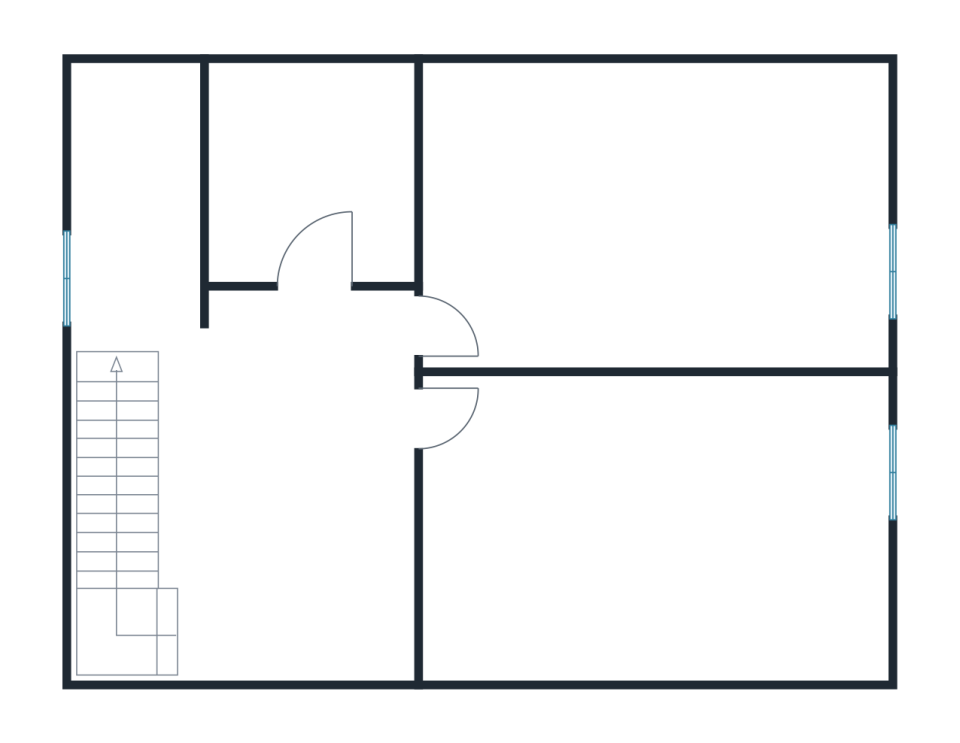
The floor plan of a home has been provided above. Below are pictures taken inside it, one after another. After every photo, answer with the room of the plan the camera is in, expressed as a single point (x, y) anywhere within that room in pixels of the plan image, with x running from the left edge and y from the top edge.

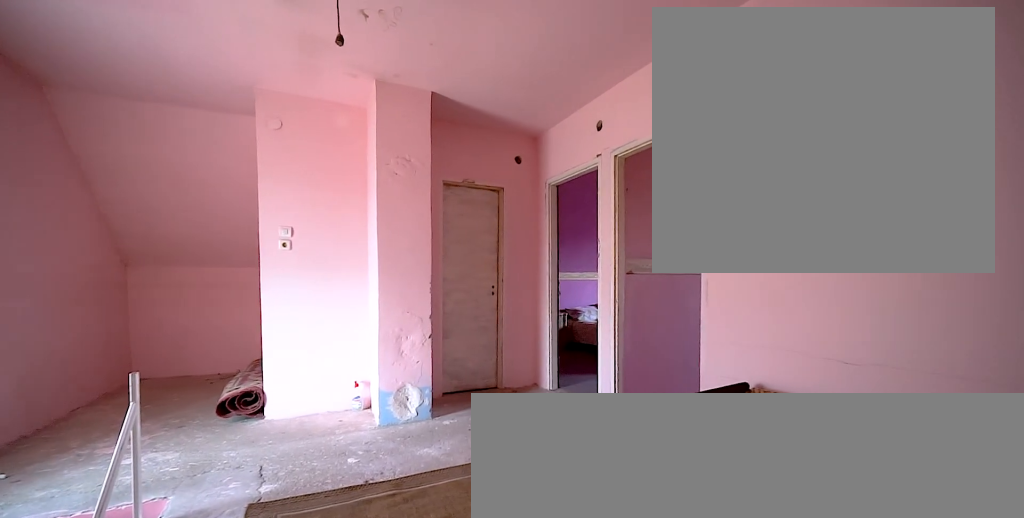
(305, 475)
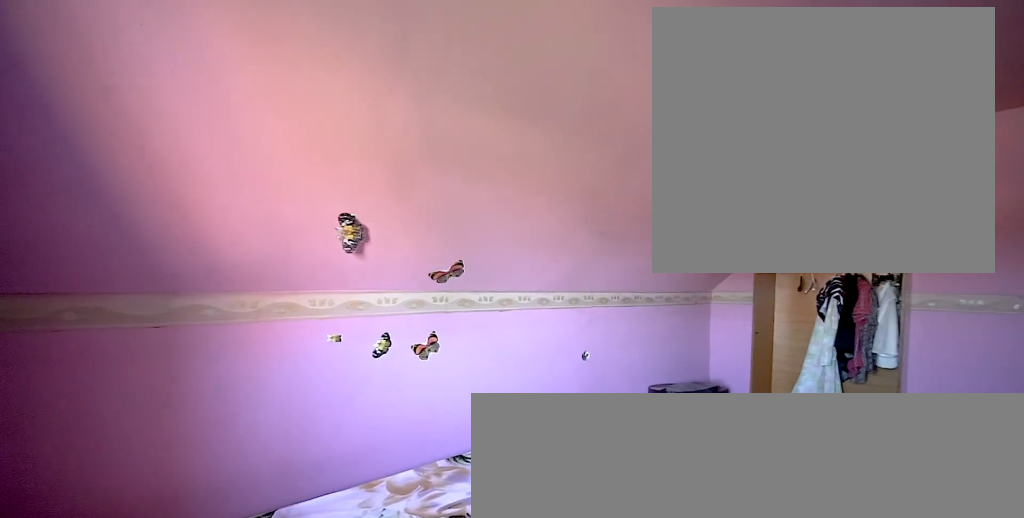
(662, 534)
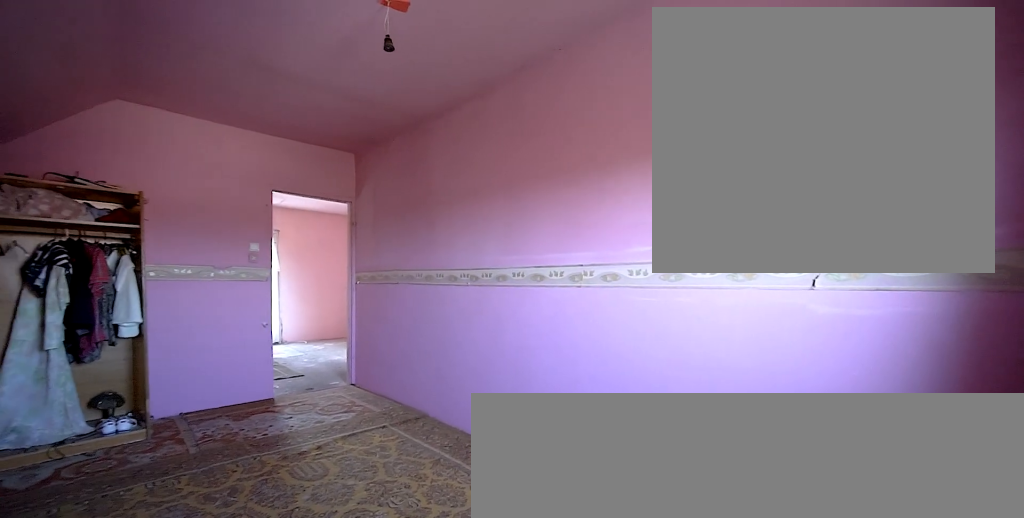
(662, 534)
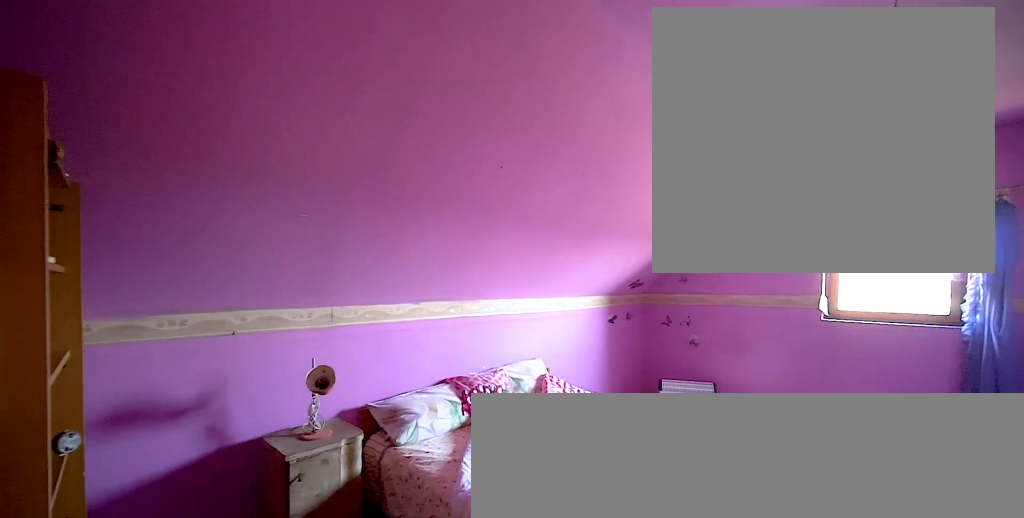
(662, 243)
